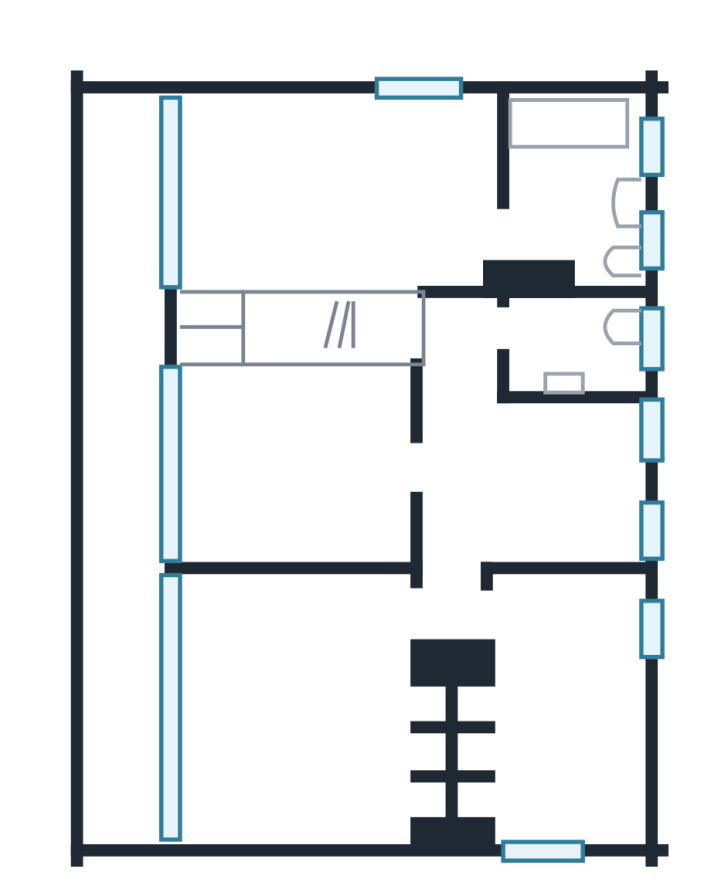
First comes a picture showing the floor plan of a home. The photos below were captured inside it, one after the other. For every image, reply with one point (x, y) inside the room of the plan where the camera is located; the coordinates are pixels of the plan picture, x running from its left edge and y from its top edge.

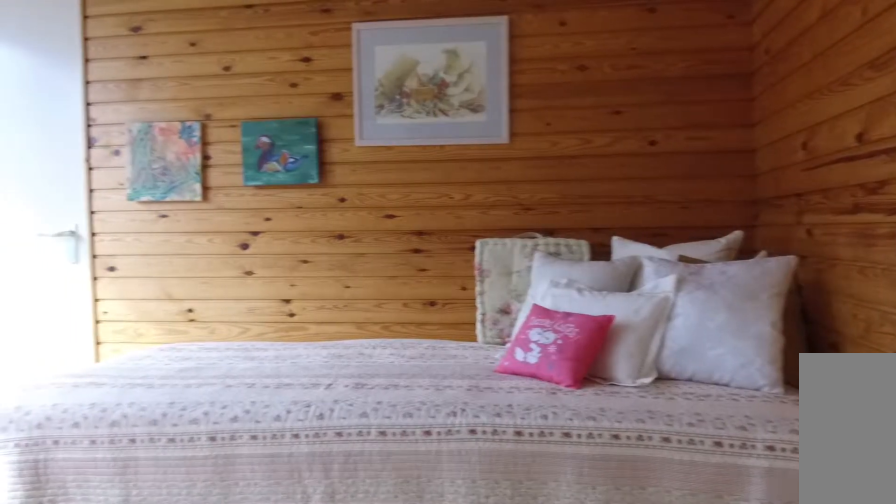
(301, 469)
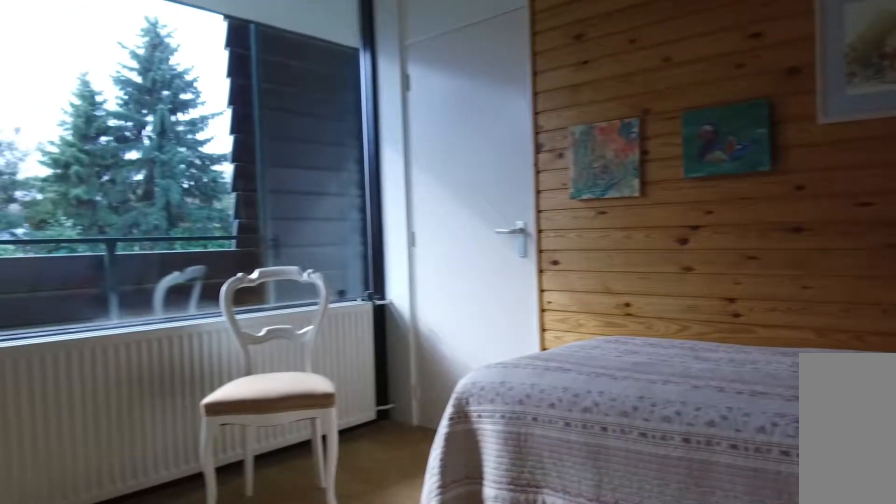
(301, 469)
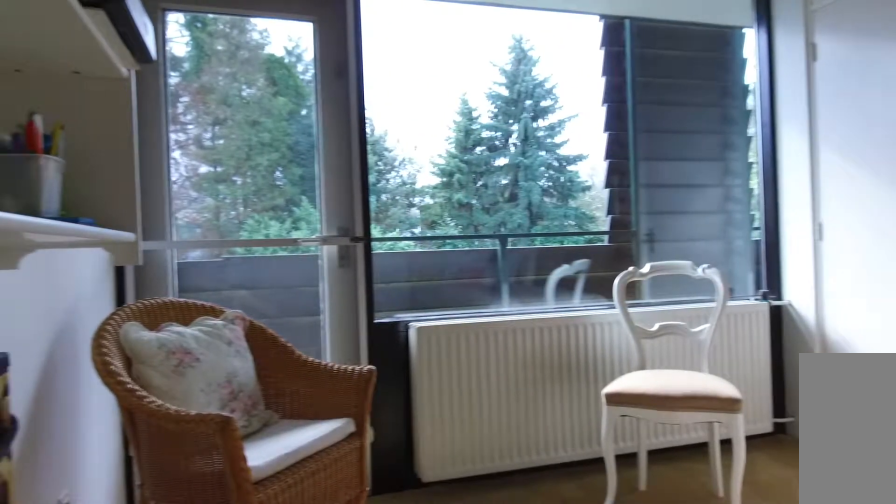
(301, 469)
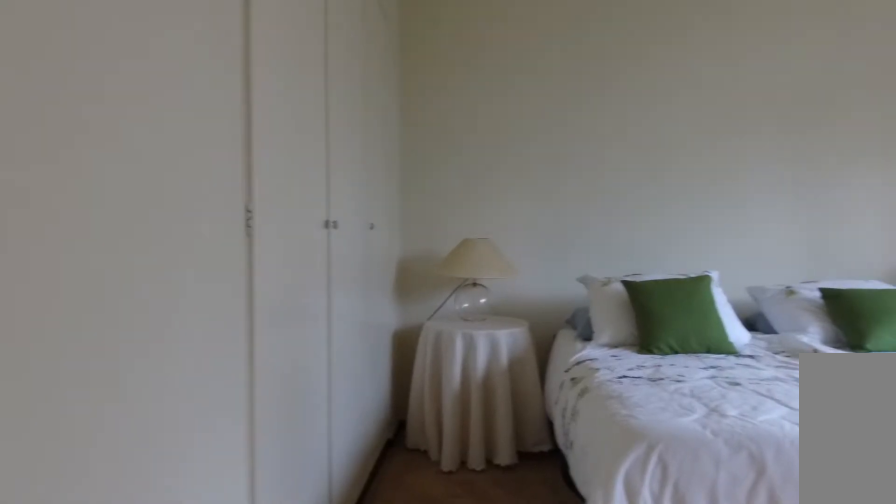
(301, 708)
